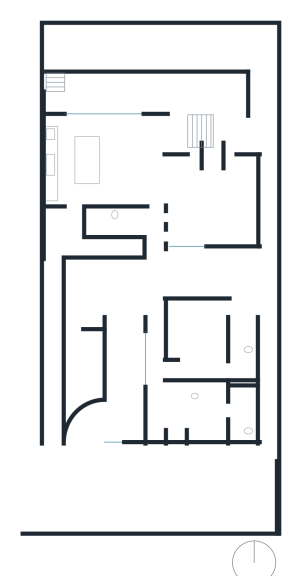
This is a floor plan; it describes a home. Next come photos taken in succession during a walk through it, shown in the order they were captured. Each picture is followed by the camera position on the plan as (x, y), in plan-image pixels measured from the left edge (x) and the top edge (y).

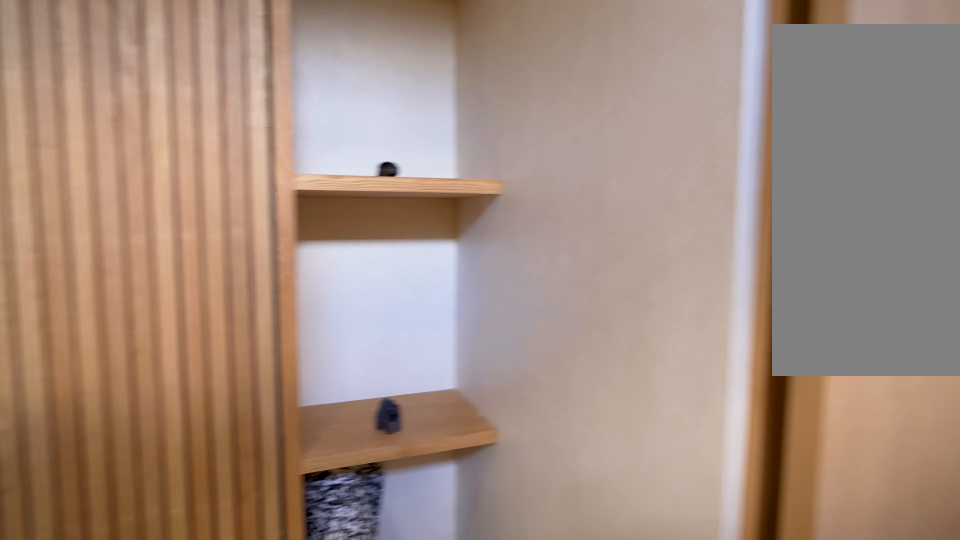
(198, 413)
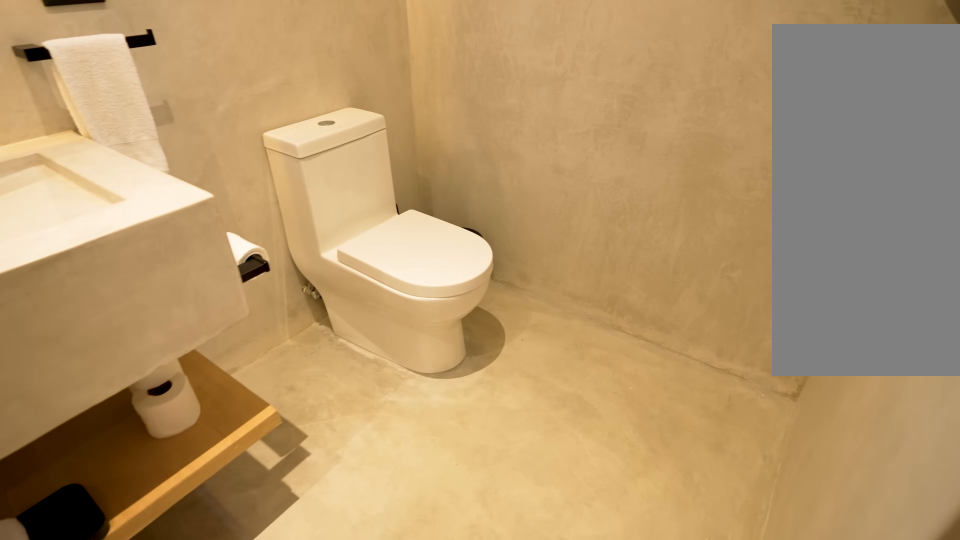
(227, 411)
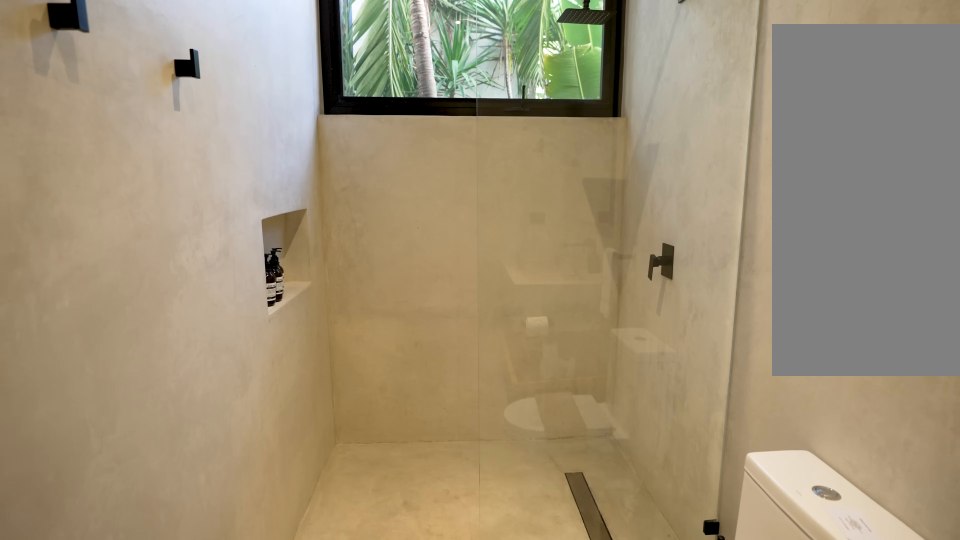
(238, 367)
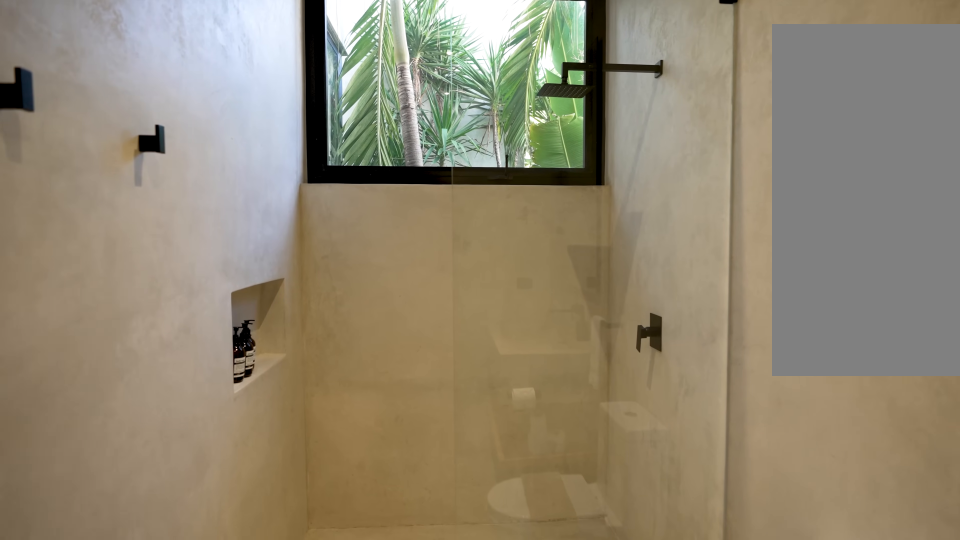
(238, 367)
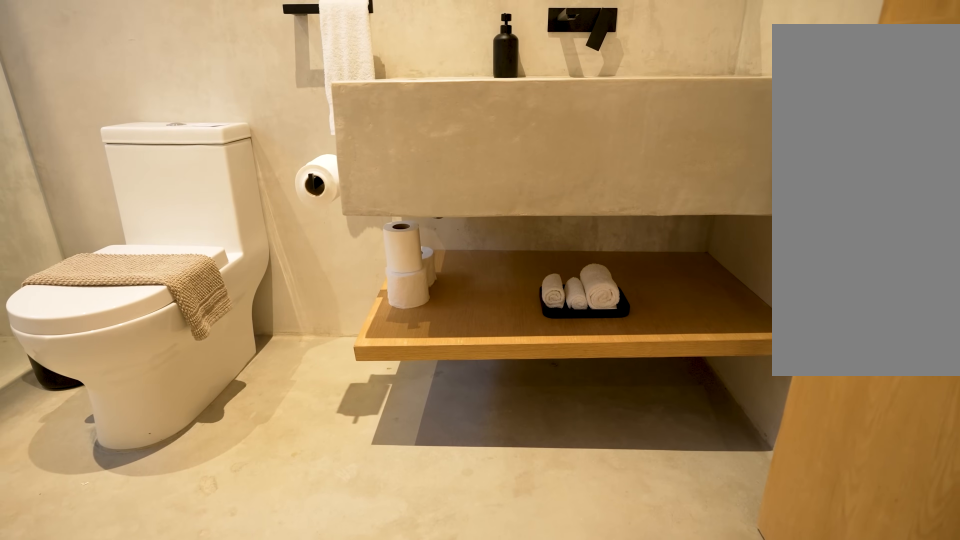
(238, 367)
